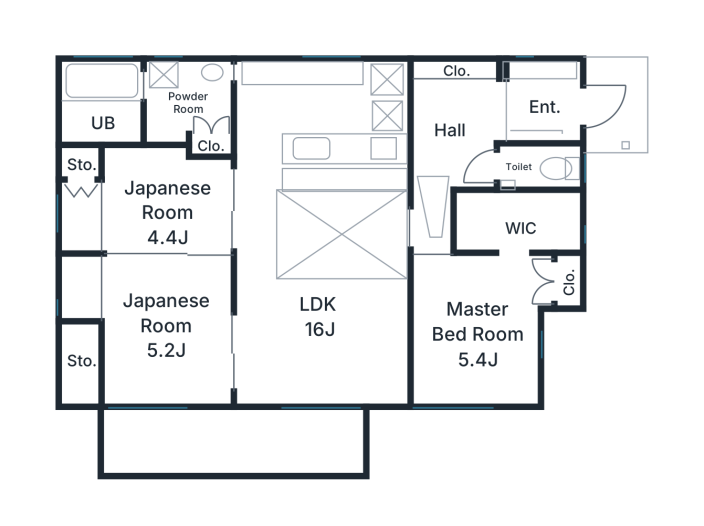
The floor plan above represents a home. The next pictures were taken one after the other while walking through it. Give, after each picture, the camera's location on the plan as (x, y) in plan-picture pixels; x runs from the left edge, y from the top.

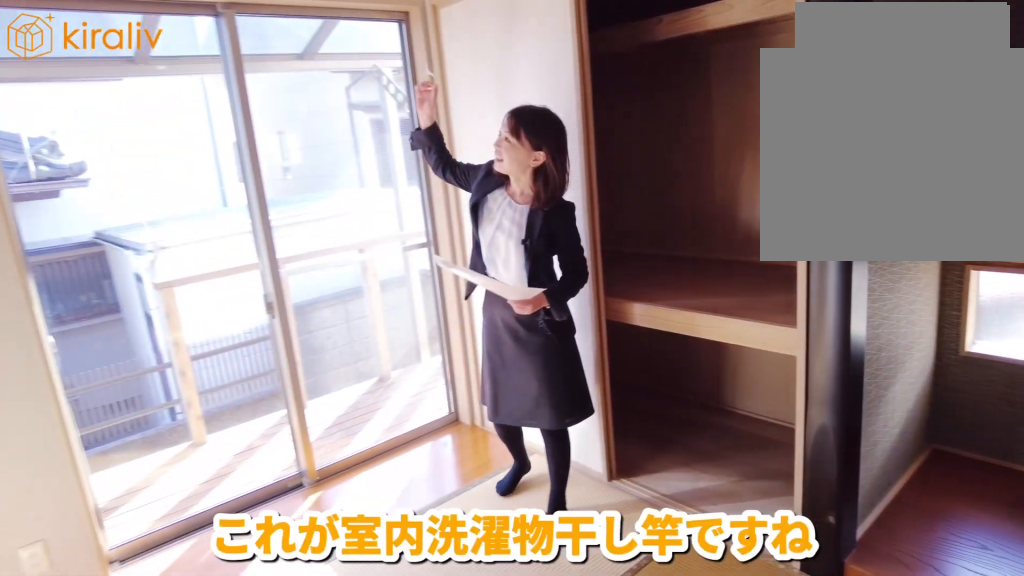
(120, 355)
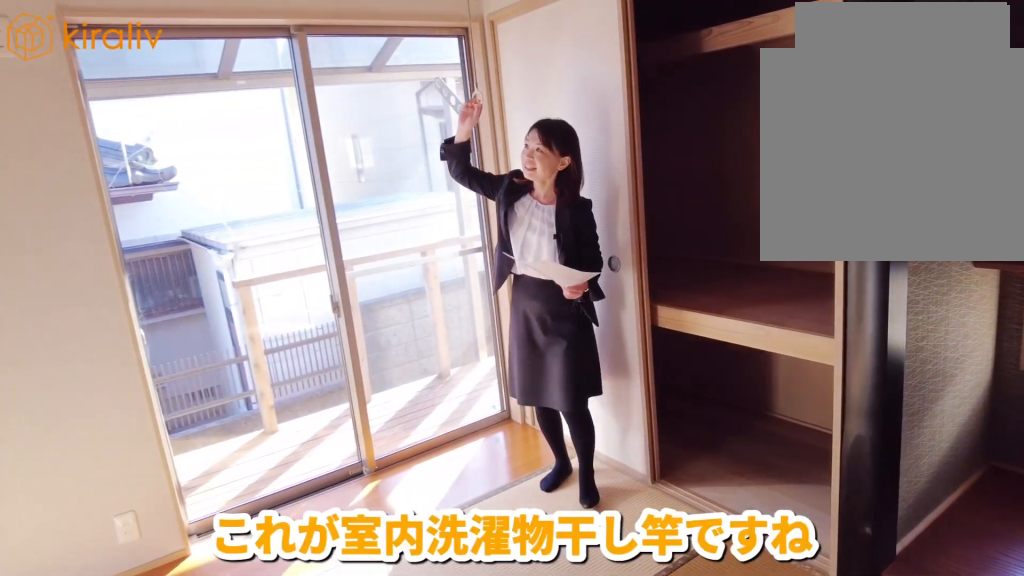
(120, 358)
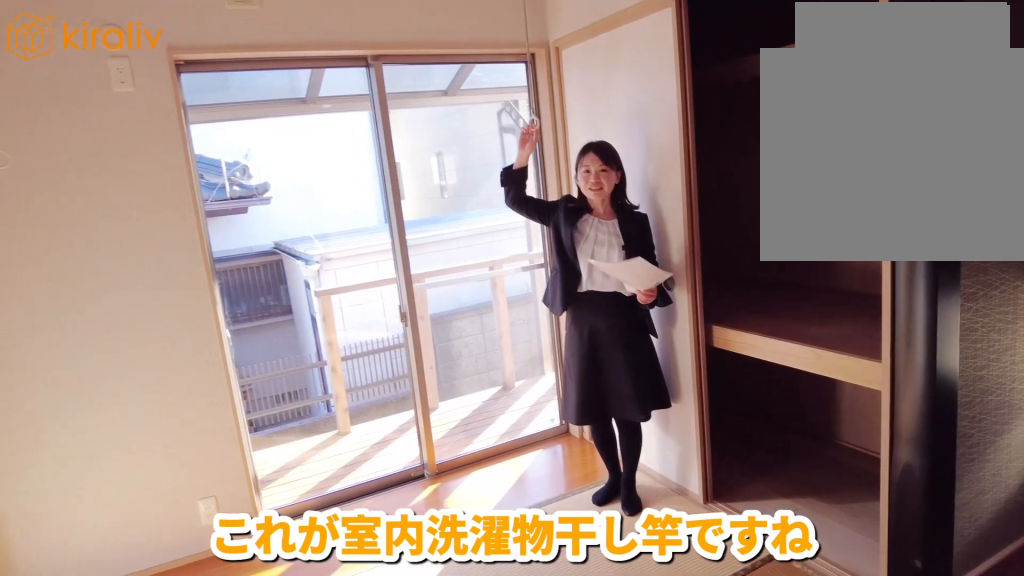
(121, 355)
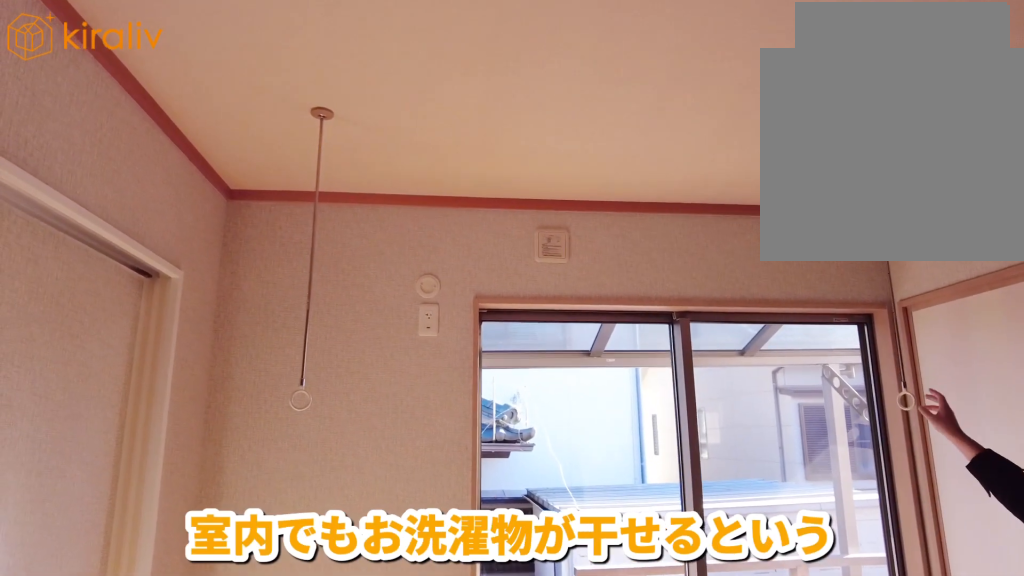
(121, 348)
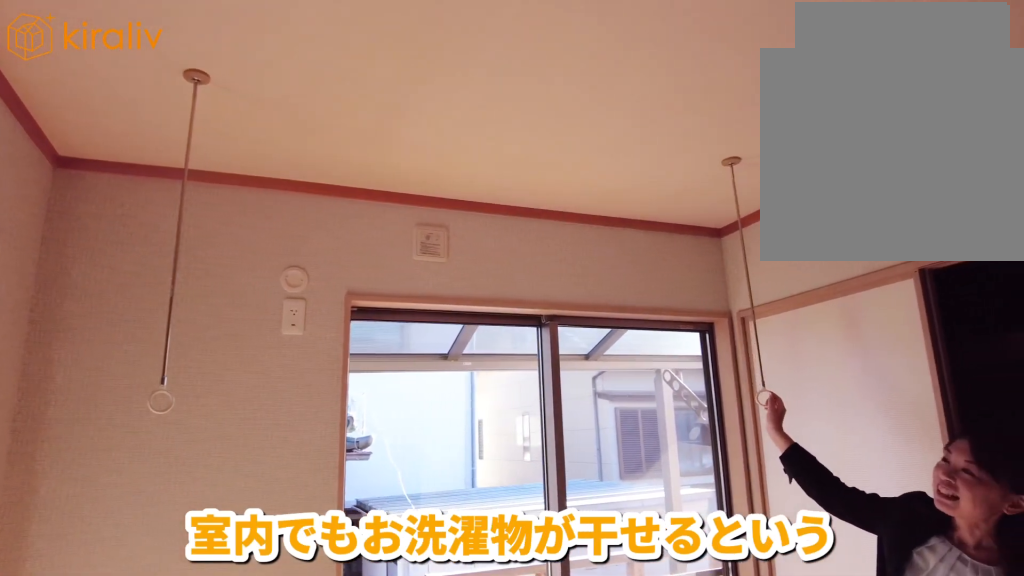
(121, 348)
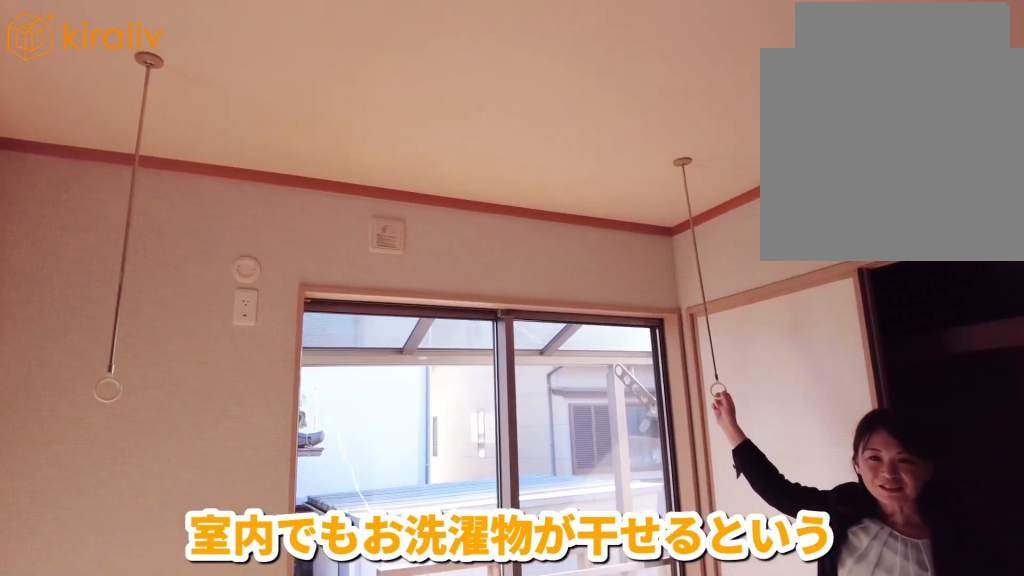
(121, 345)
